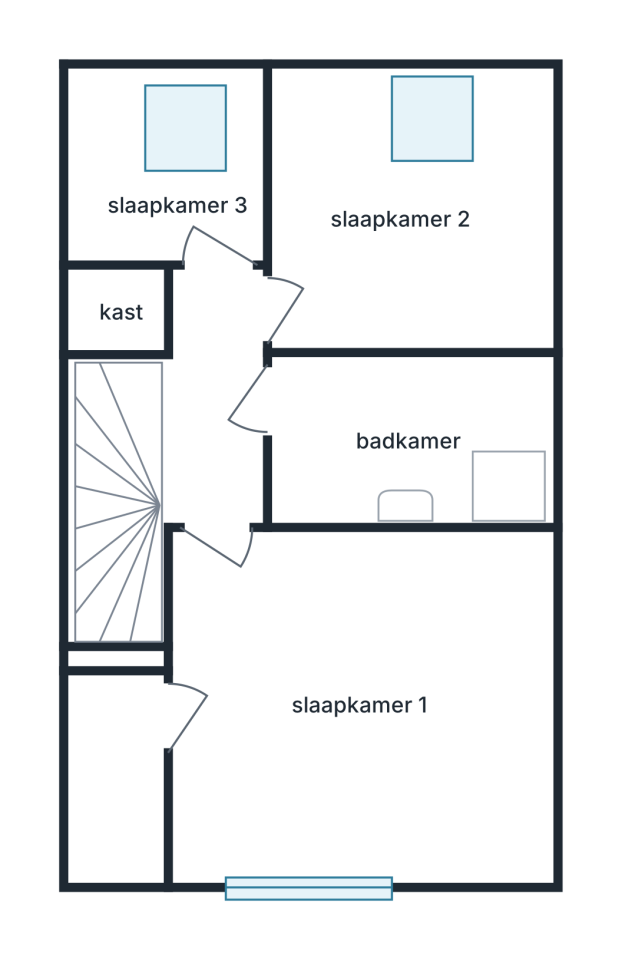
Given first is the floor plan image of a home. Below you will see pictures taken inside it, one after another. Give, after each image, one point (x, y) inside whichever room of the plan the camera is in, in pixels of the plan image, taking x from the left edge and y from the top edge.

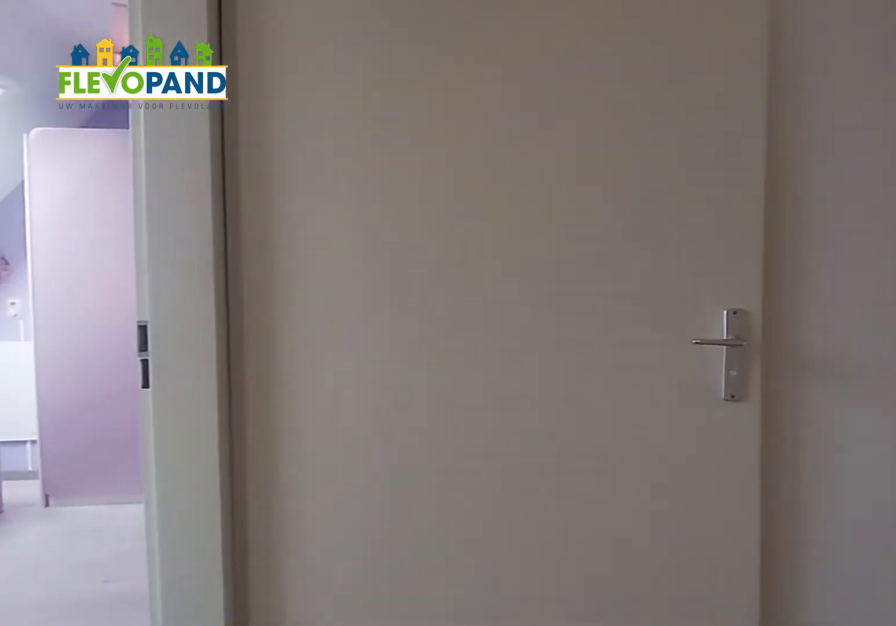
(210, 399)
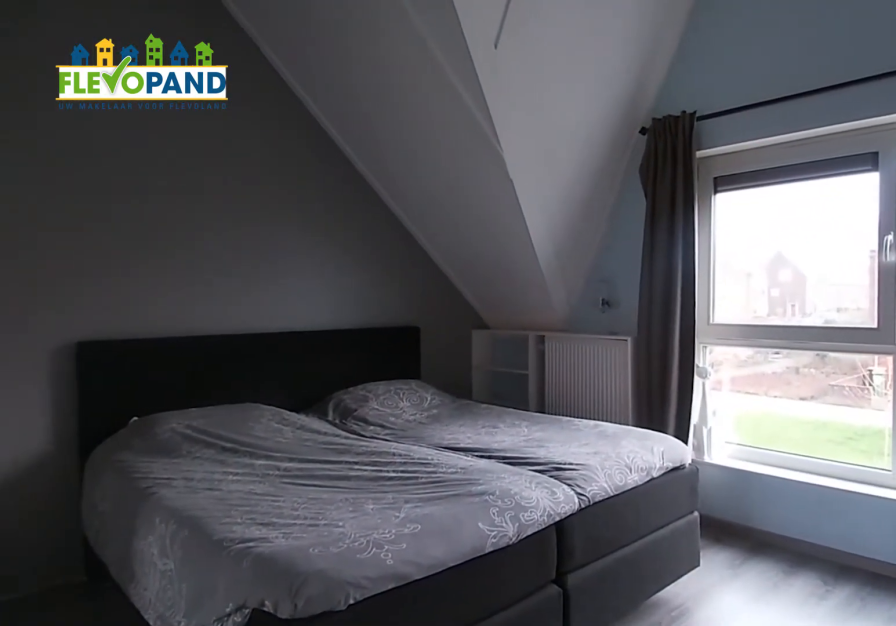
(355, 740)
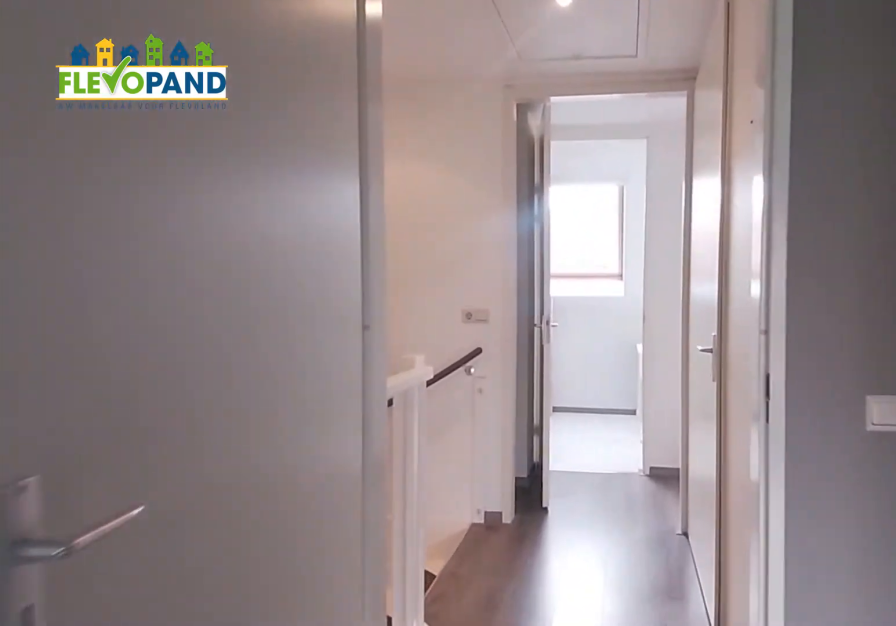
(355, 740)
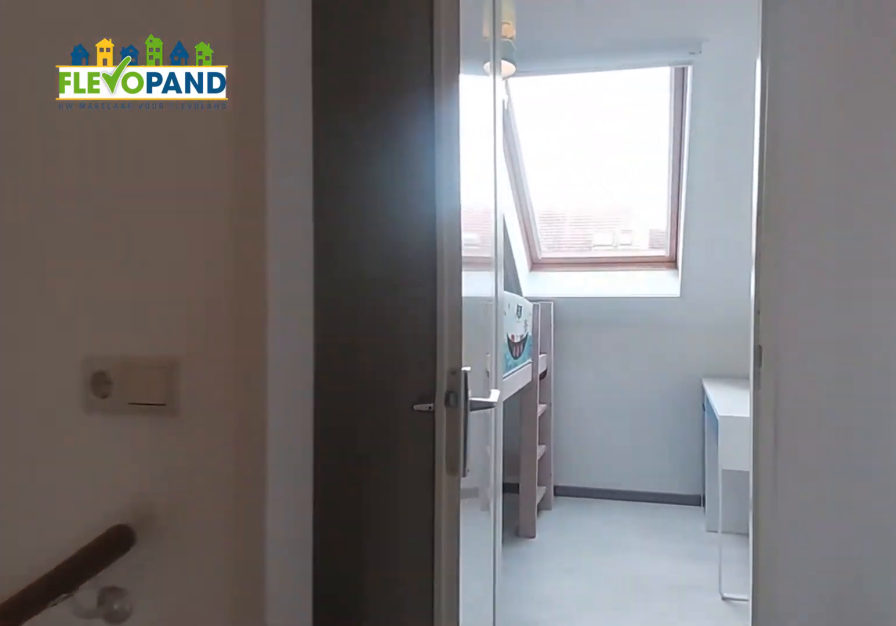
(214, 400)
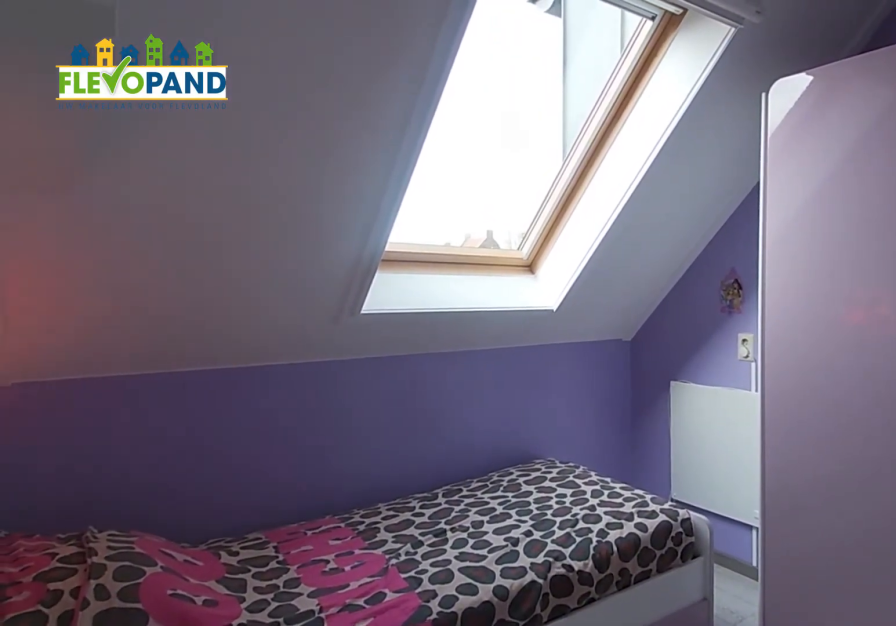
(412, 226)
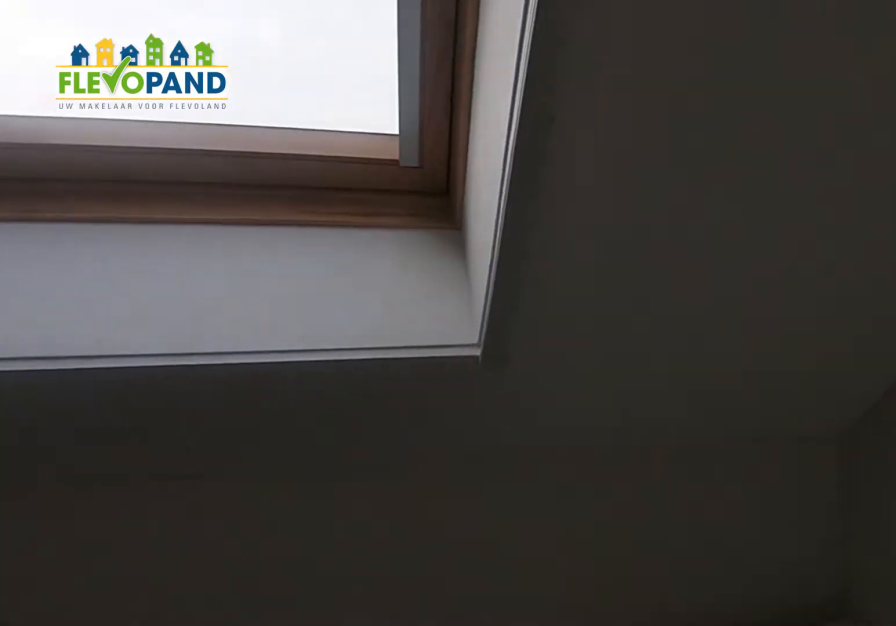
(170, 183)
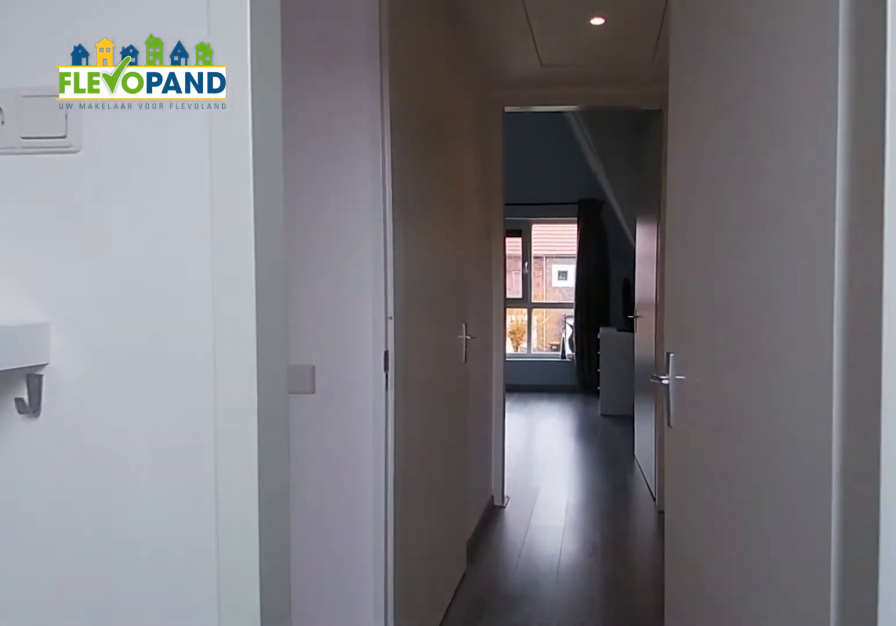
(170, 183)
